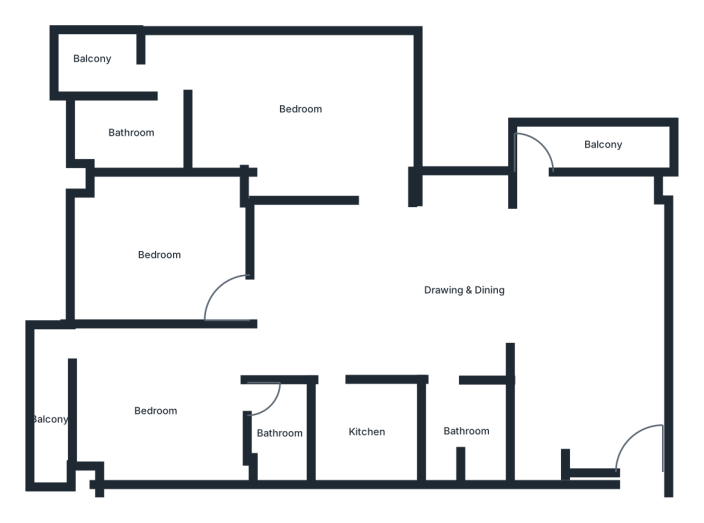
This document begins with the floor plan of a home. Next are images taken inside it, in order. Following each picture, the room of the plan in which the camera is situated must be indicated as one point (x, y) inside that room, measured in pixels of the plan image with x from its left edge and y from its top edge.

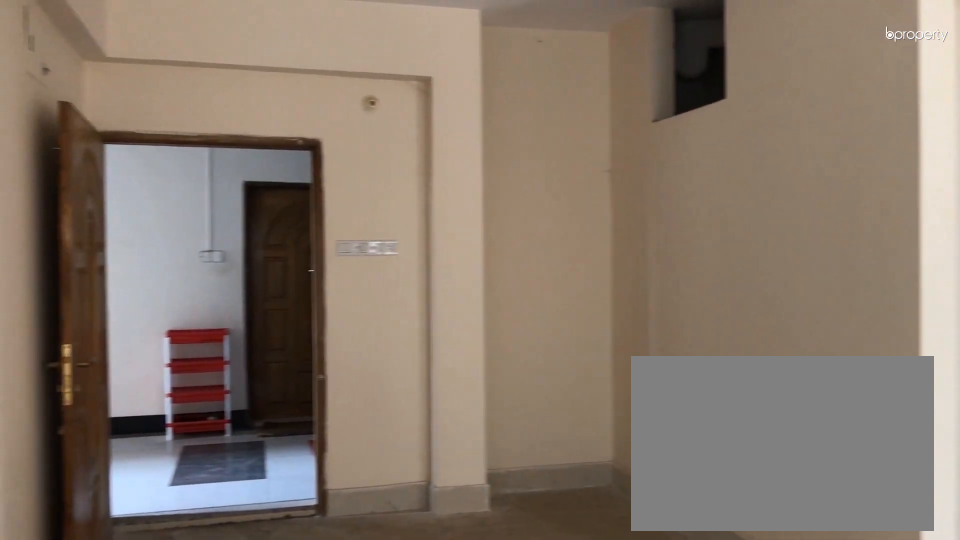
(583, 387)
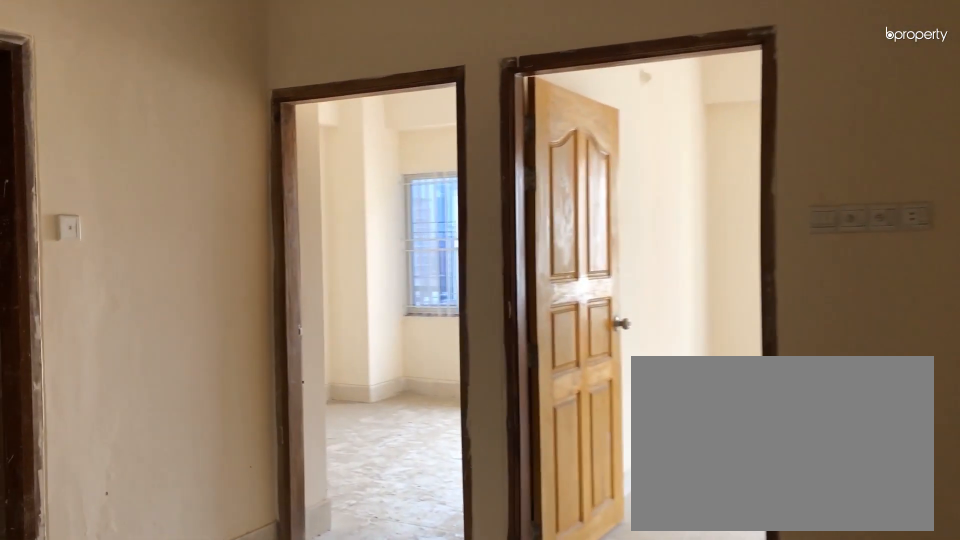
(380, 293)
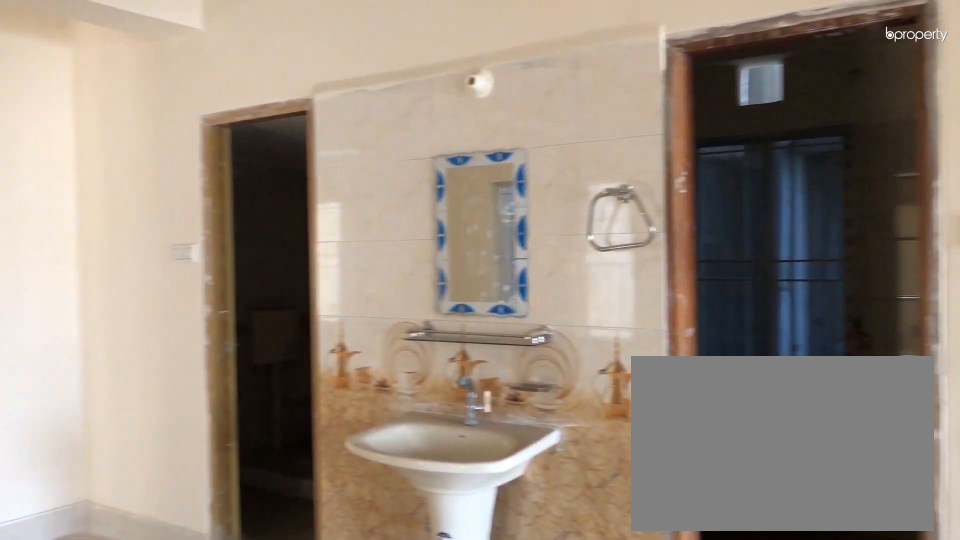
(380, 293)
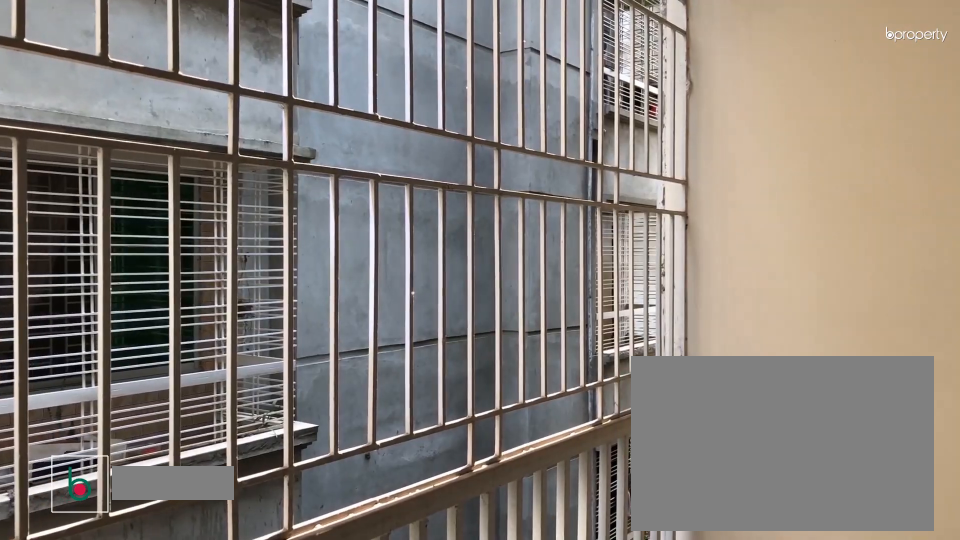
(603, 144)
